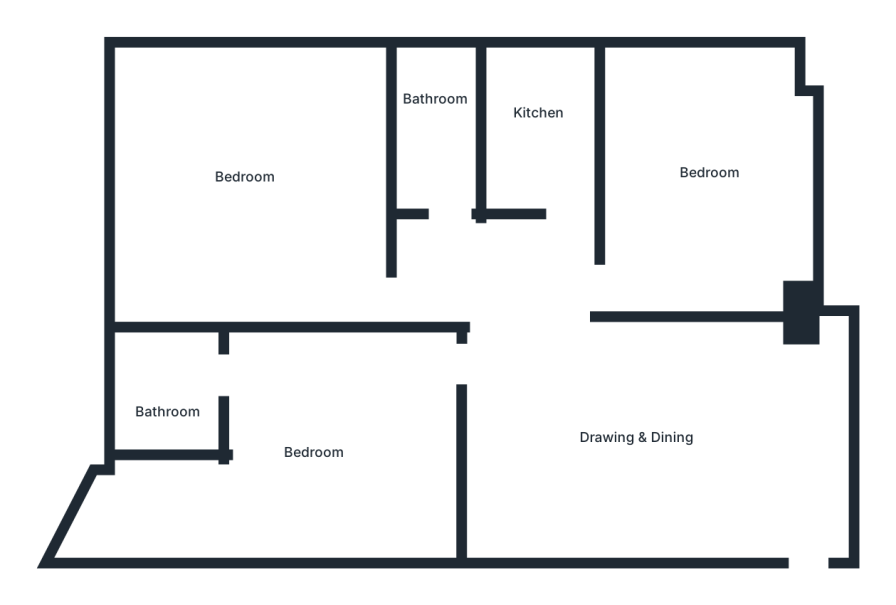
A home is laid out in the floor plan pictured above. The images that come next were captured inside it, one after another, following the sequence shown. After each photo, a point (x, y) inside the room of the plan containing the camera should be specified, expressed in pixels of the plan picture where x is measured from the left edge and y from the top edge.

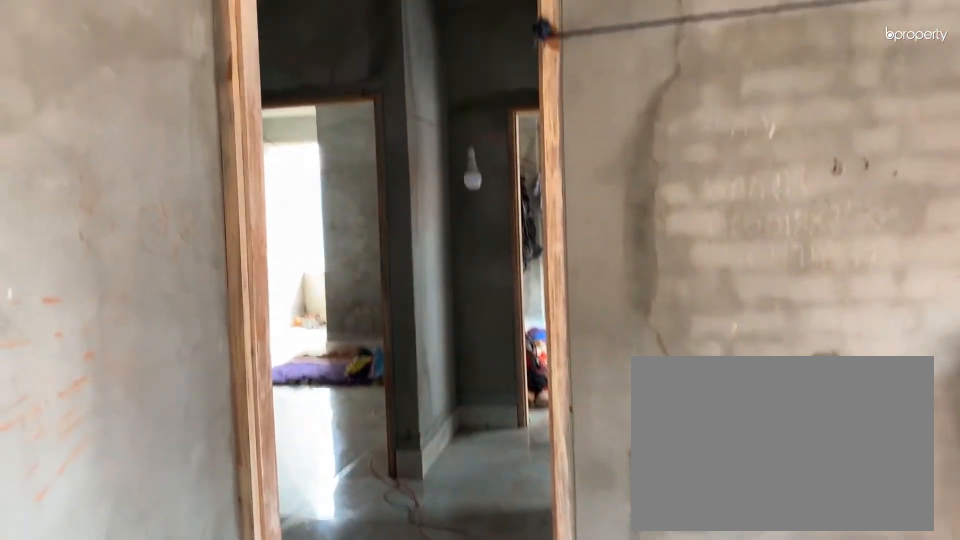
(699, 175)
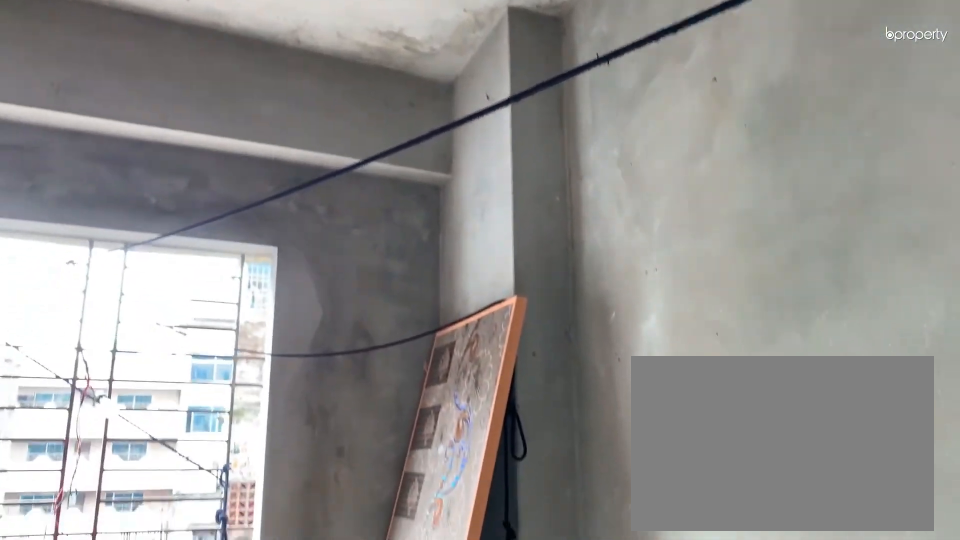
(699, 175)
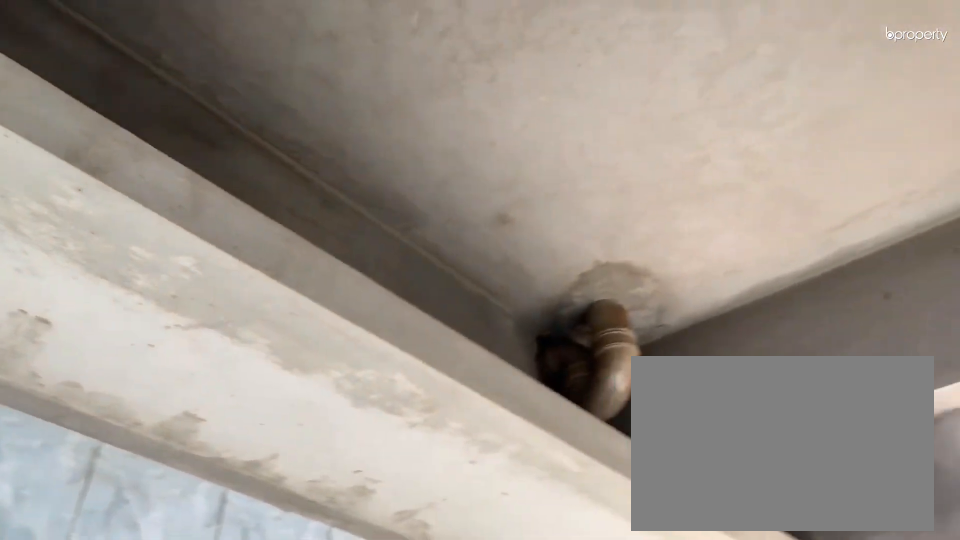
(528, 123)
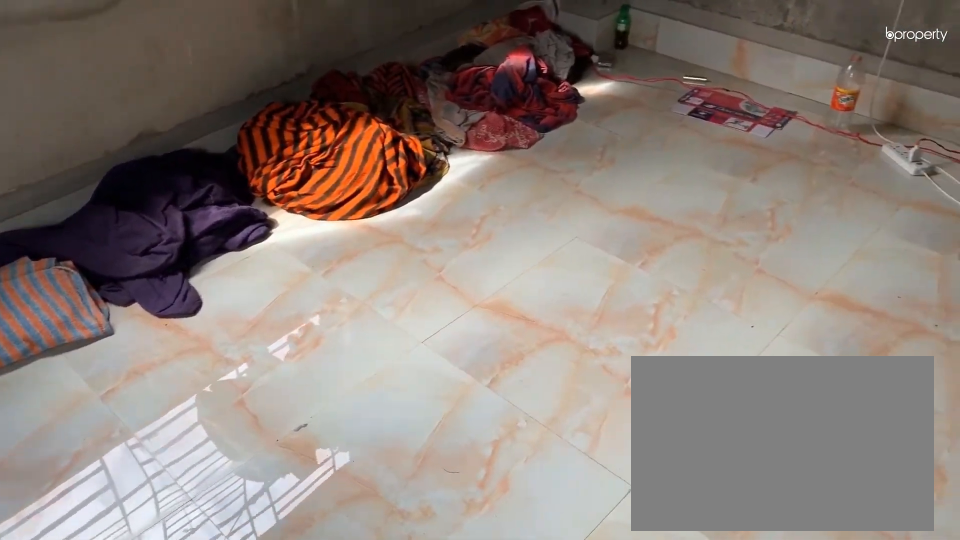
(246, 171)
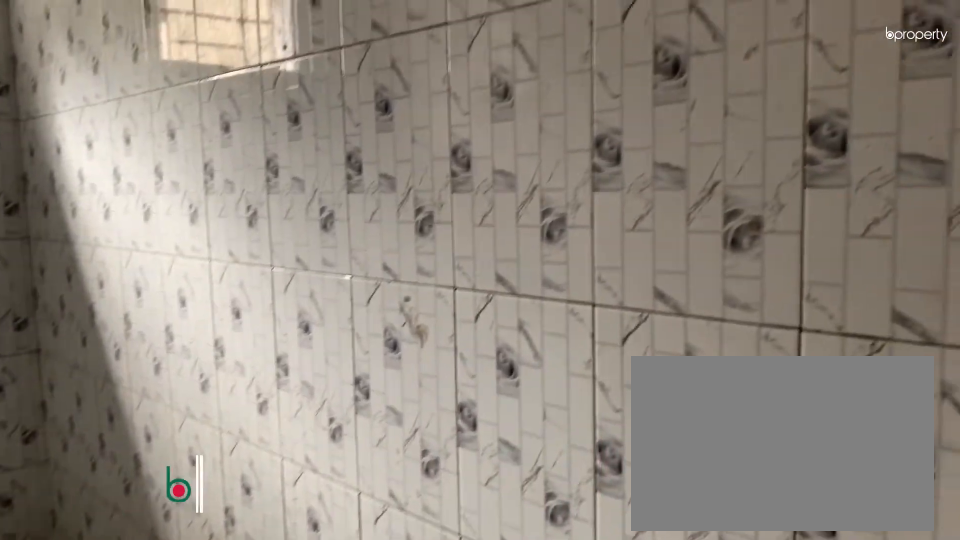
(433, 111)
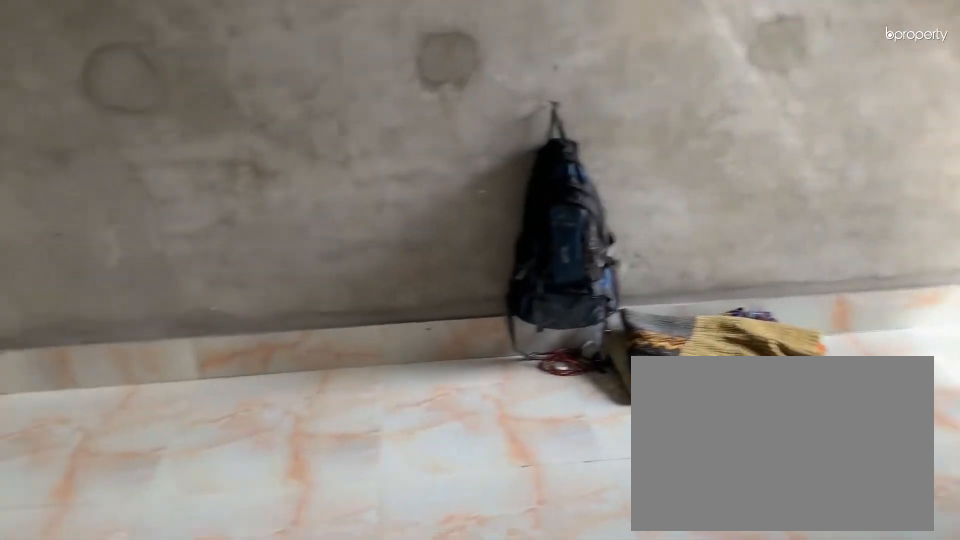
(325, 440)
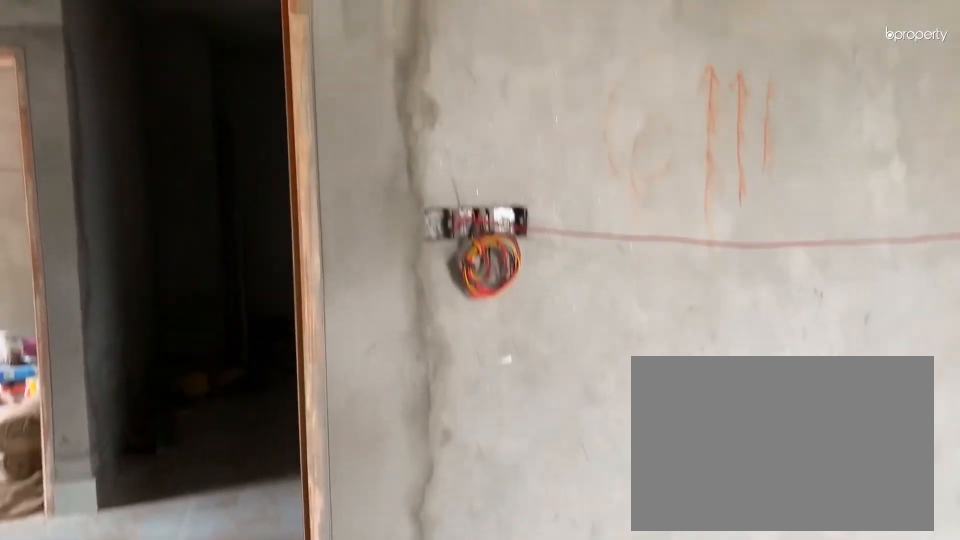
(325, 440)
